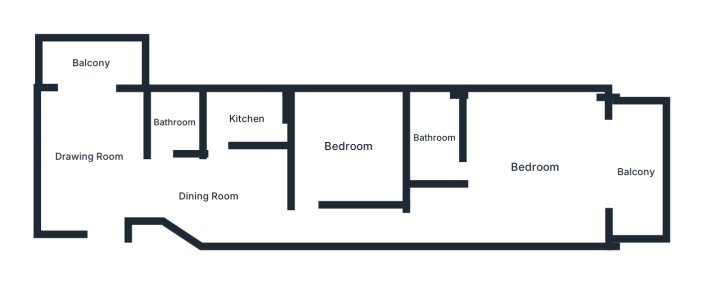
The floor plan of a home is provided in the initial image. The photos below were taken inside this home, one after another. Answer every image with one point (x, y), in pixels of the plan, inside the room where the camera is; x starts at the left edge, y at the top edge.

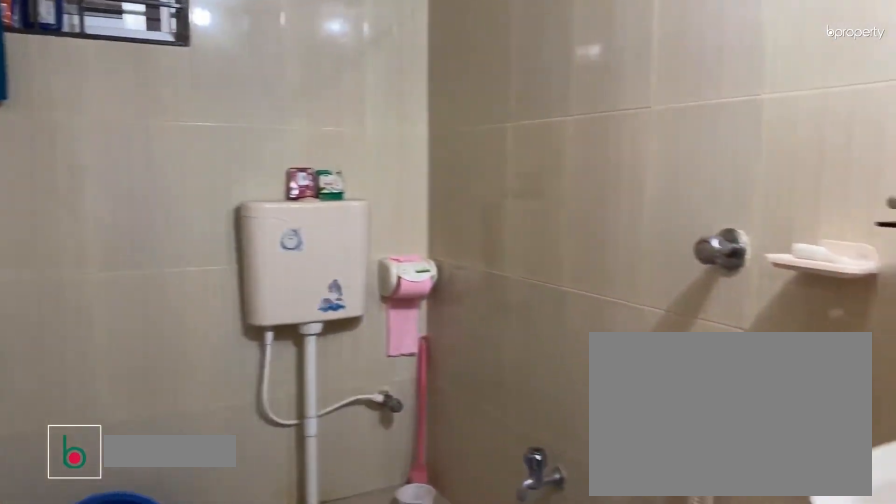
(173, 122)
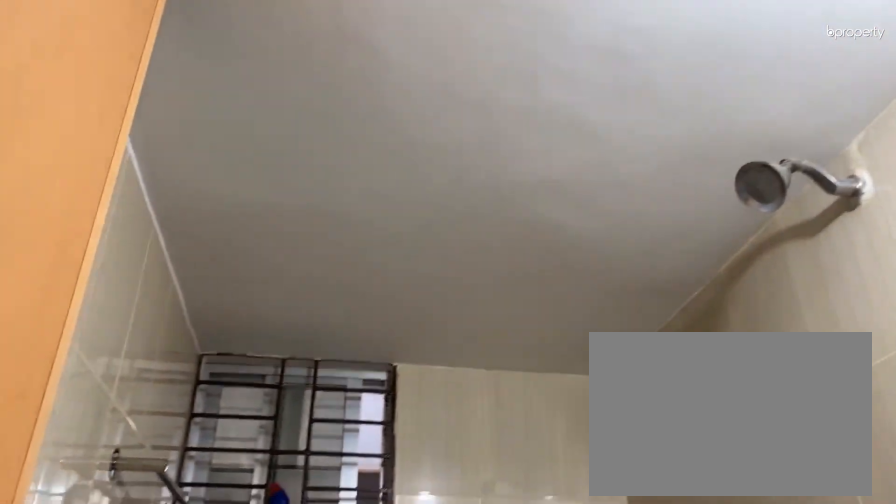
(173, 122)
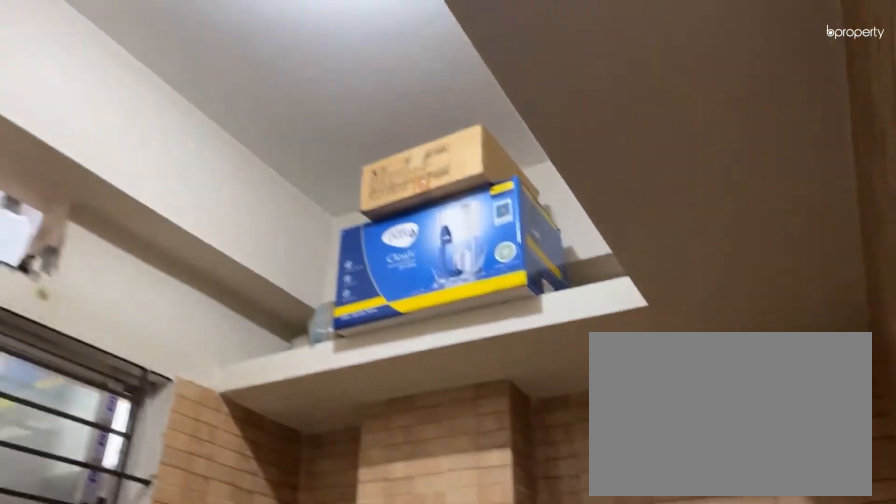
(248, 115)
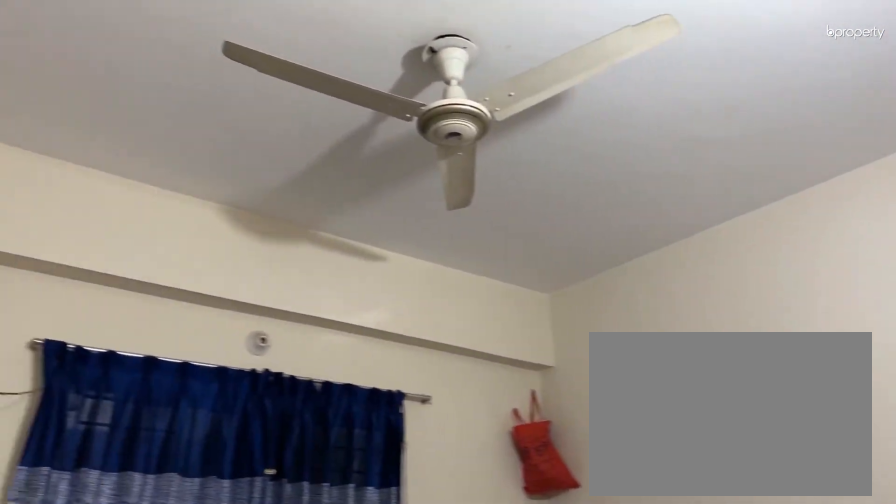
(347, 146)
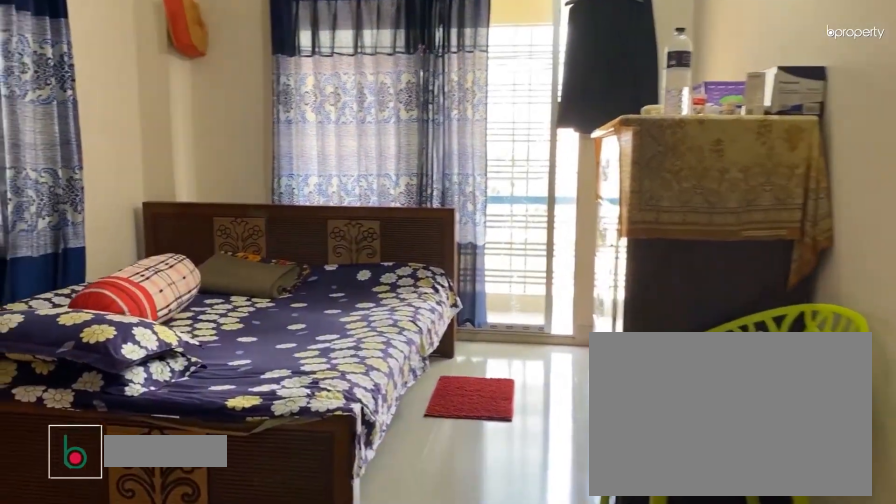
(535, 166)
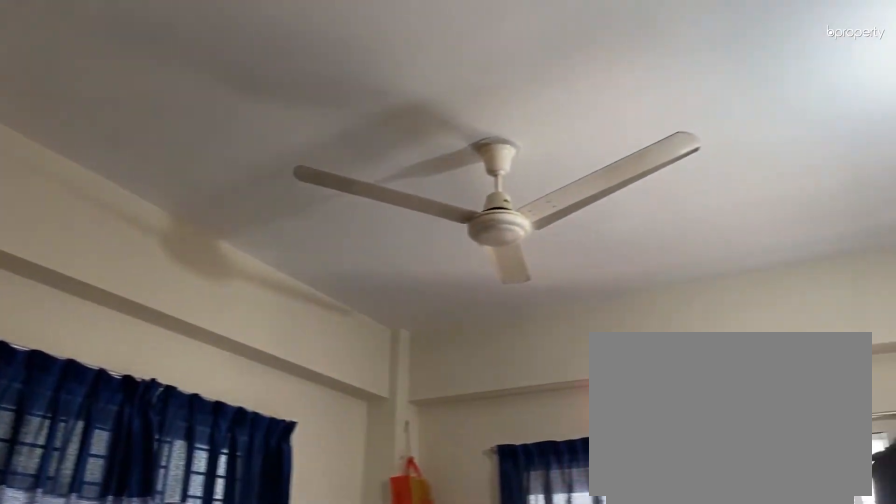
(535, 165)
